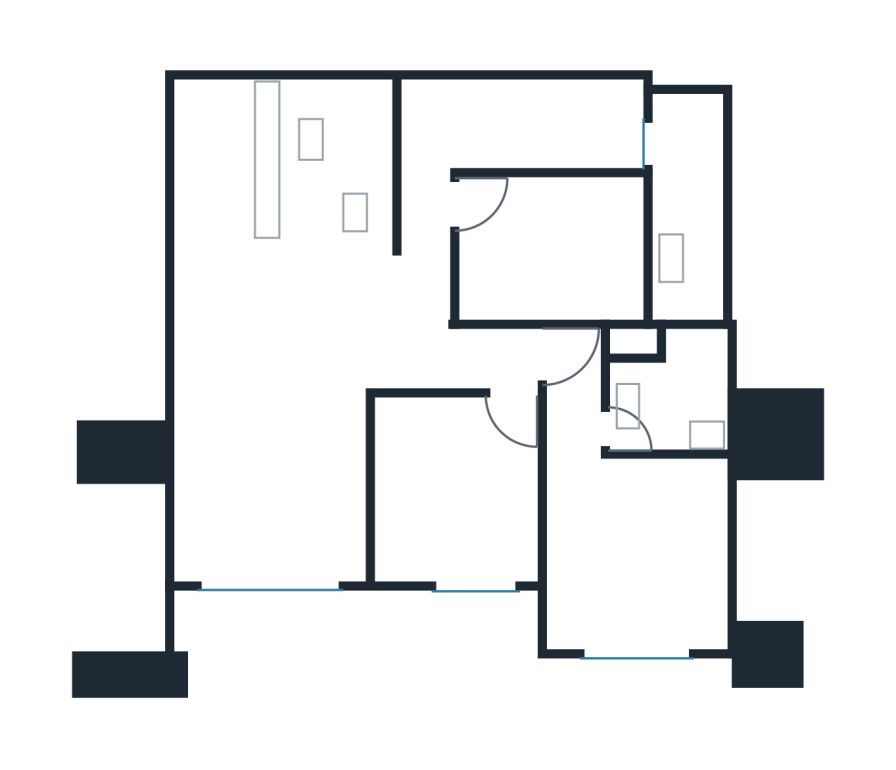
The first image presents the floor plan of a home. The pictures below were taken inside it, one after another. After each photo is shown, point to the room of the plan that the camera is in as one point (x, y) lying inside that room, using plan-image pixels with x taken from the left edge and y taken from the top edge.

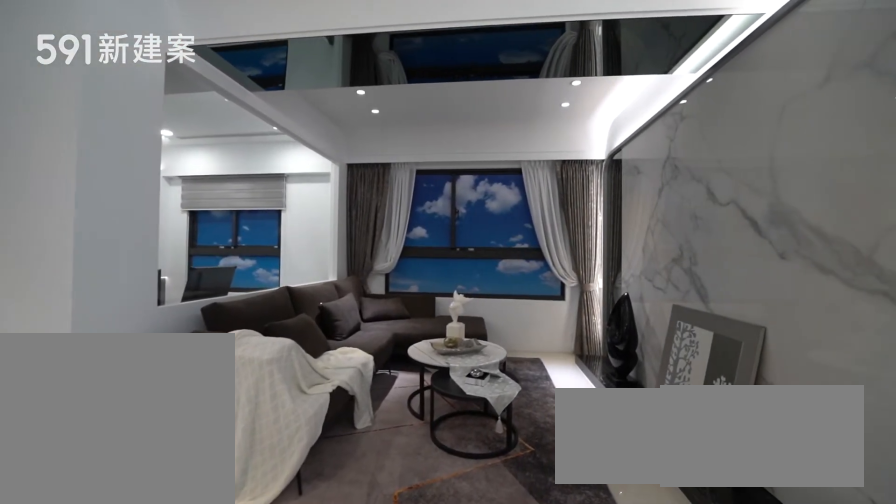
(271, 486)
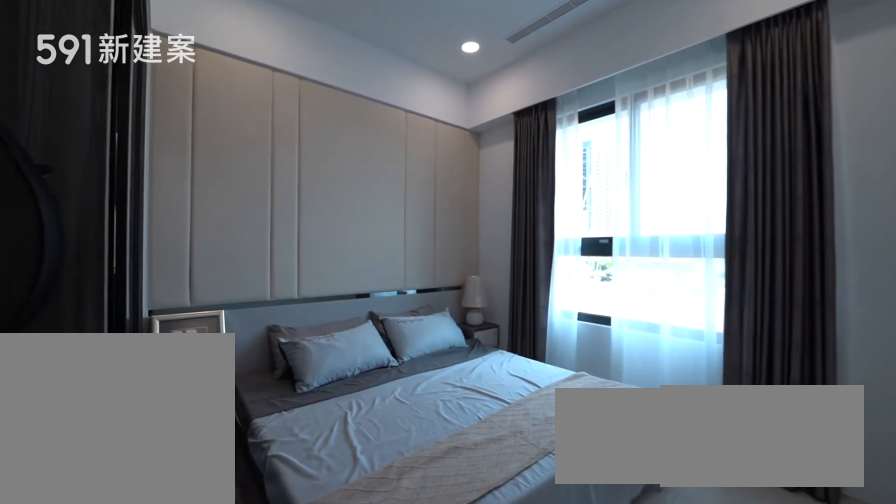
(629, 528)
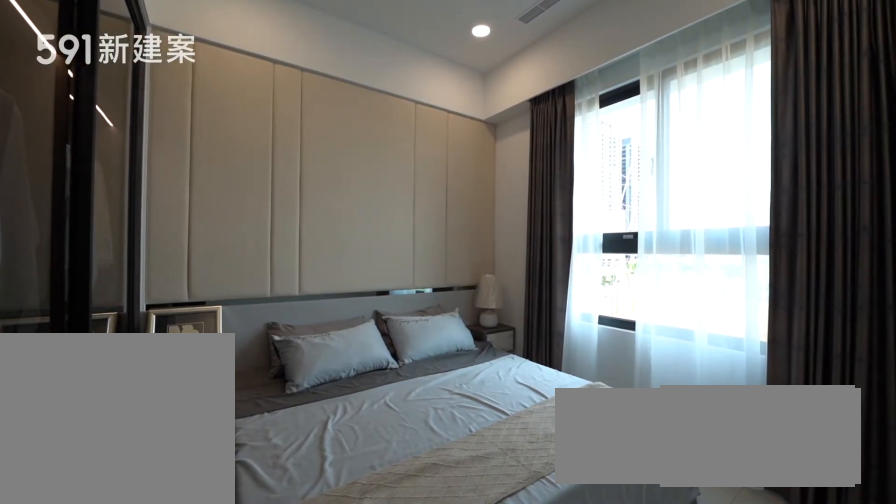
(629, 528)
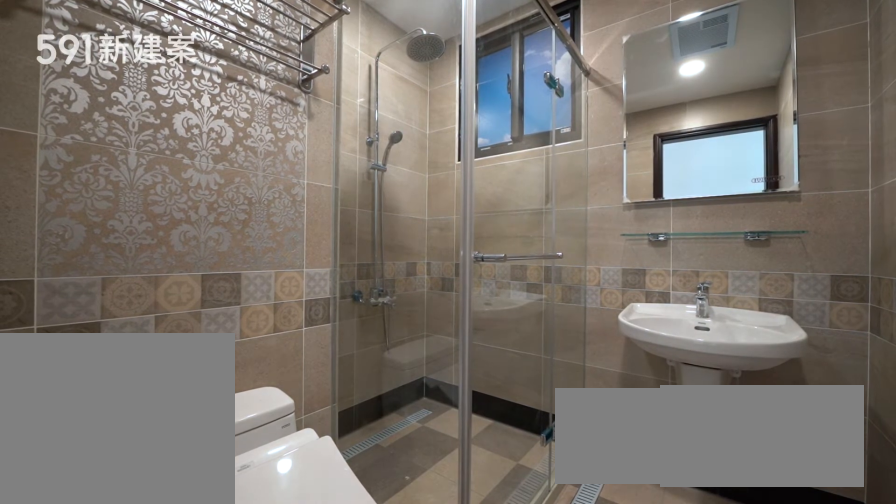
(672, 388)
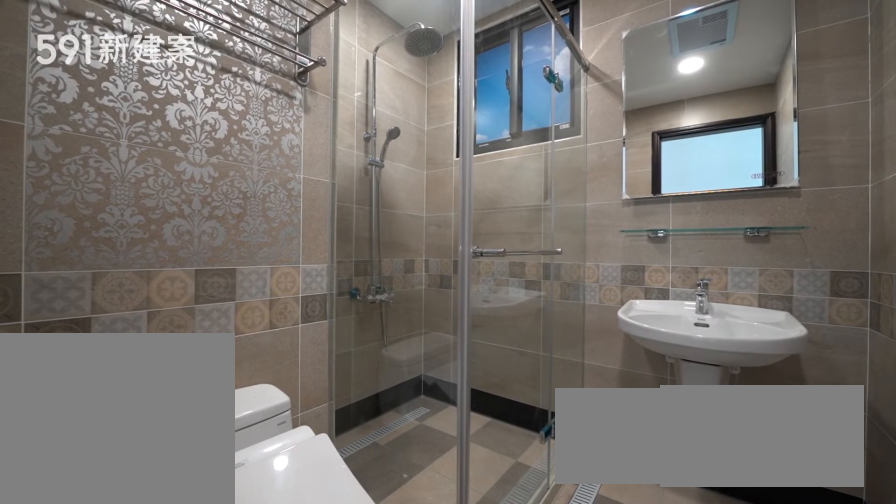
(672, 388)
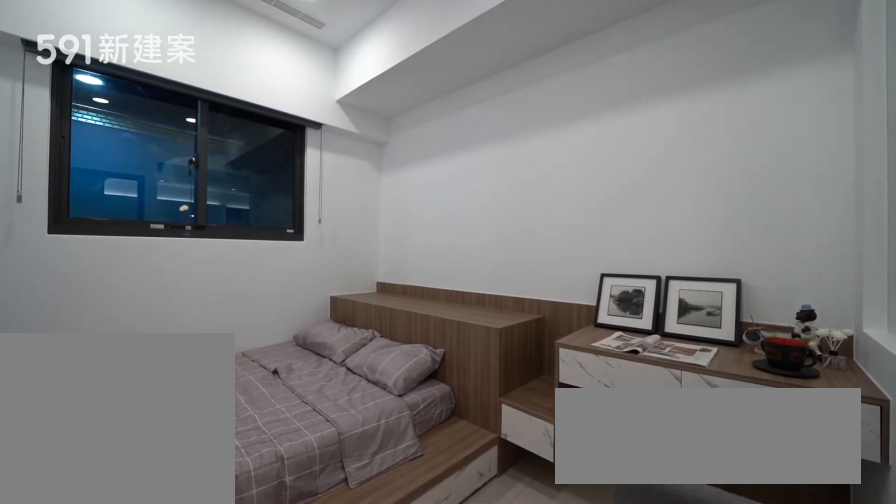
(560, 249)
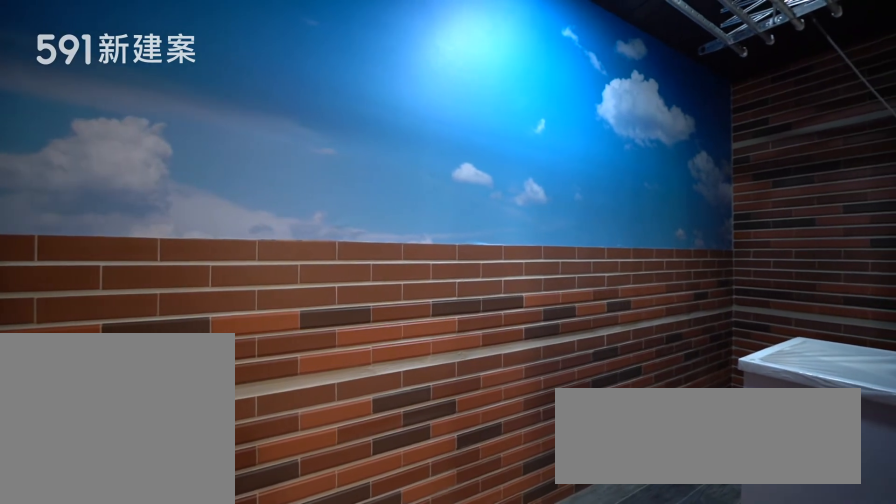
(688, 209)
